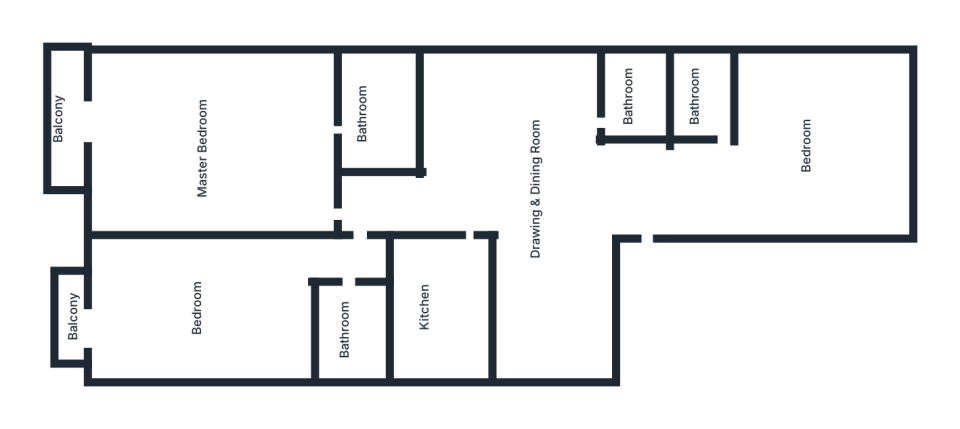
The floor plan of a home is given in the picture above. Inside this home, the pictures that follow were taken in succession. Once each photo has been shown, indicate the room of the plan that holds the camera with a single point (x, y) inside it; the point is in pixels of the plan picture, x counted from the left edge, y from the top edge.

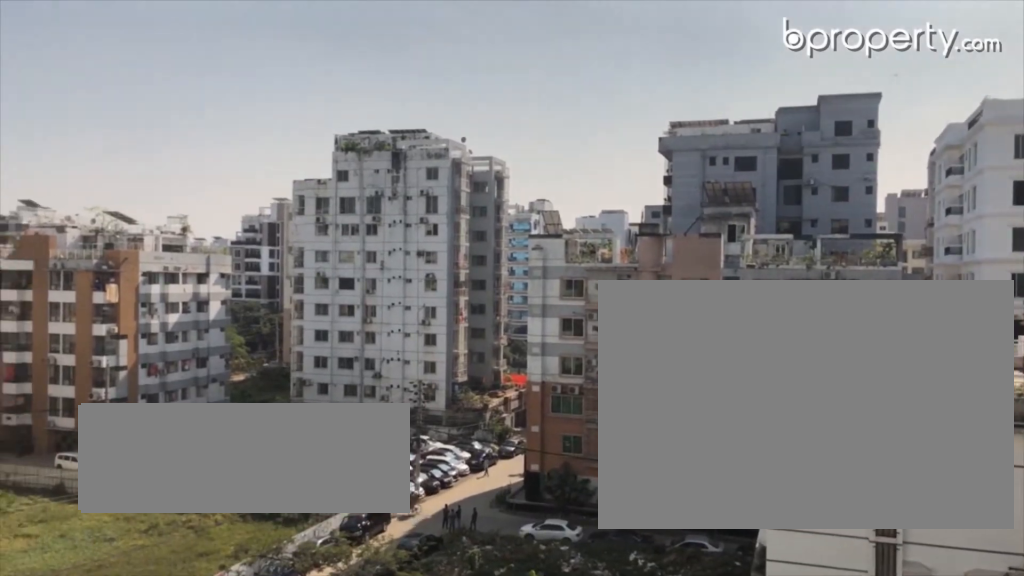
(69, 325)
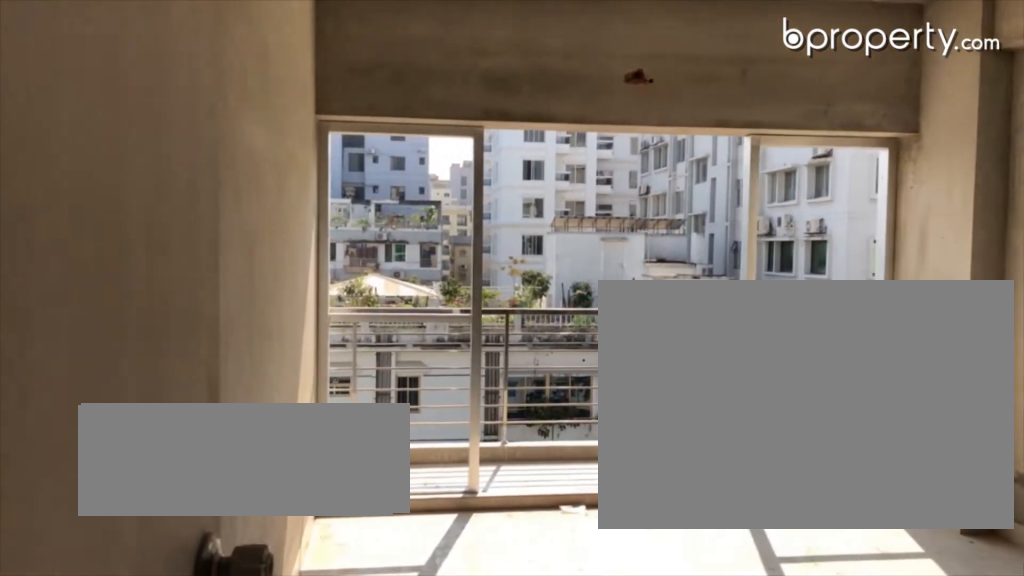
(217, 133)
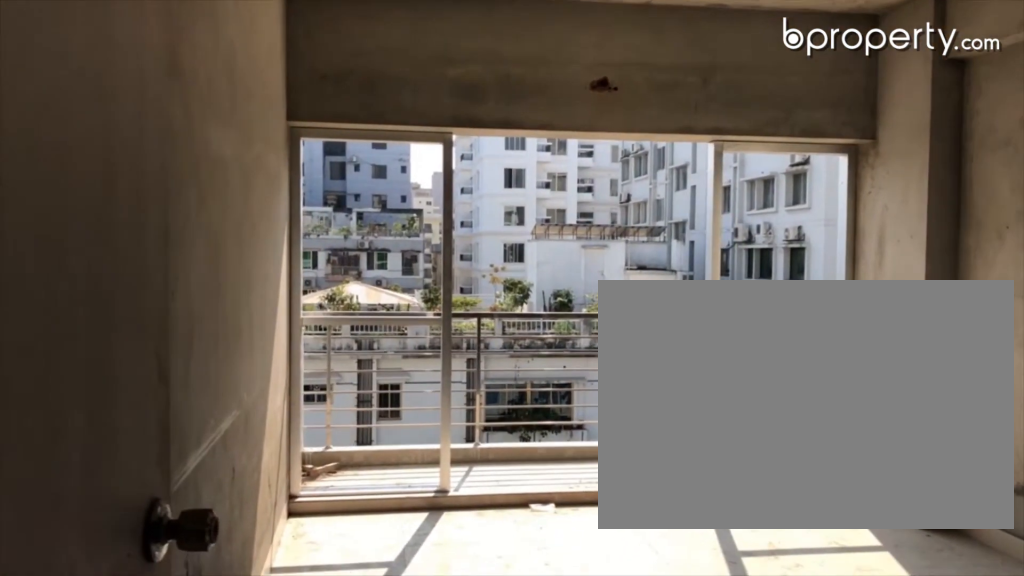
(217, 133)
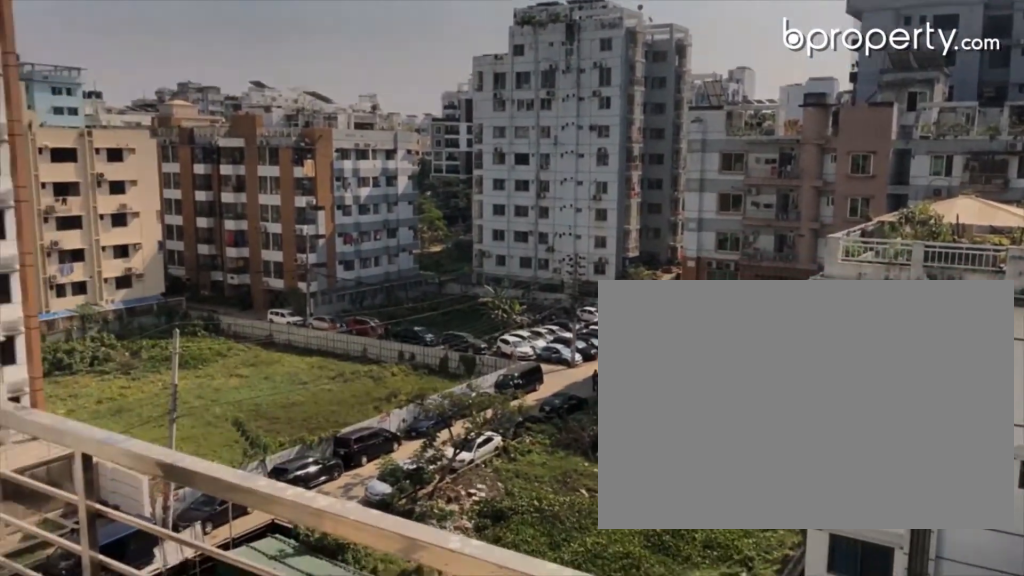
(69, 114)
